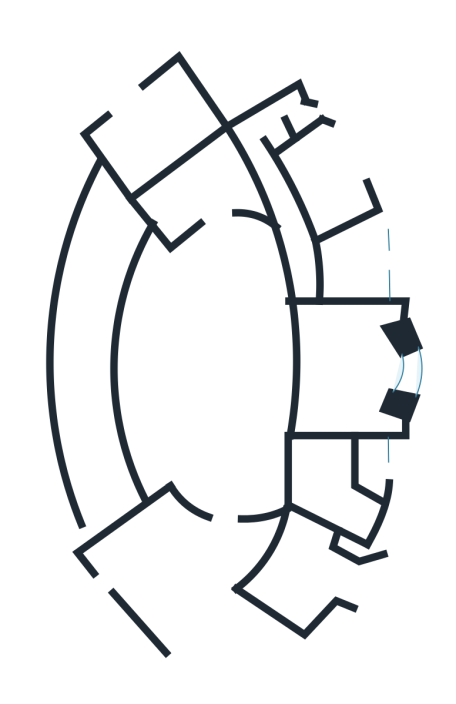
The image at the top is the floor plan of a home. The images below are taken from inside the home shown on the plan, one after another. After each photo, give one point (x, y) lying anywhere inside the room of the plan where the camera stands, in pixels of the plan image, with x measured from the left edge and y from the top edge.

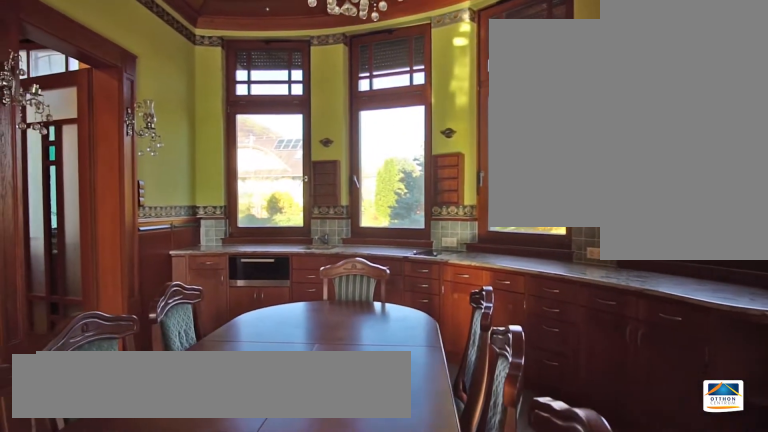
(309, 572)
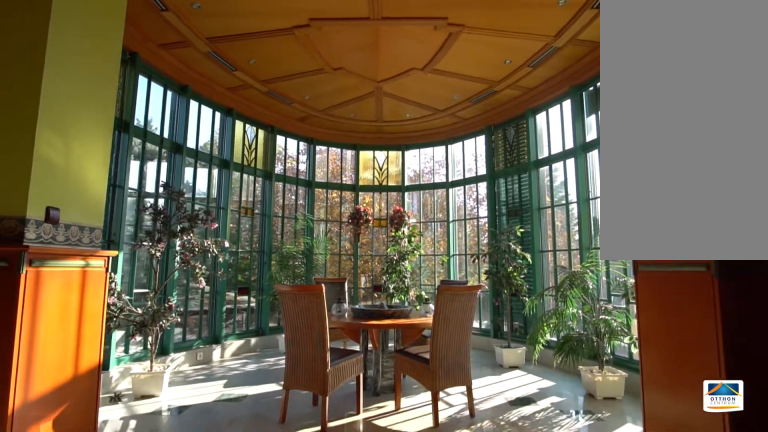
(204, 610)
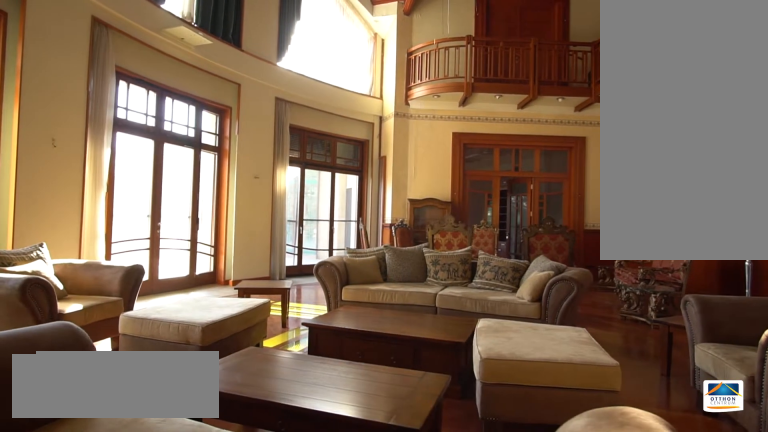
(229, 362)
